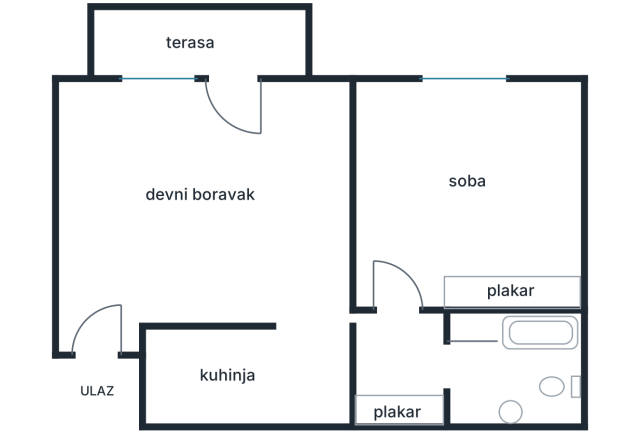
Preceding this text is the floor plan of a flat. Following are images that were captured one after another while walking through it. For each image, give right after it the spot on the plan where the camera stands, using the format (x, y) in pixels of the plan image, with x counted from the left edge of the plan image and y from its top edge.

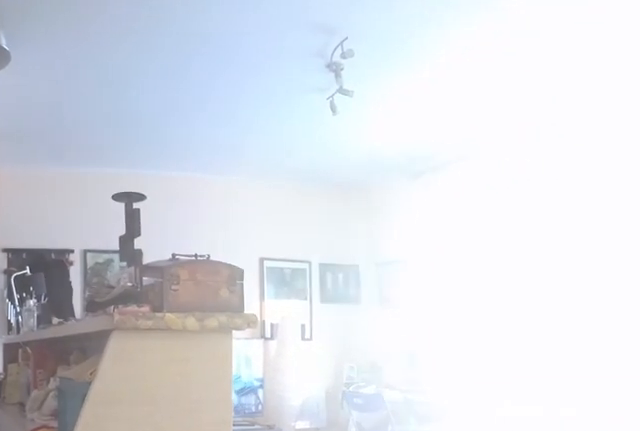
(327, 350)
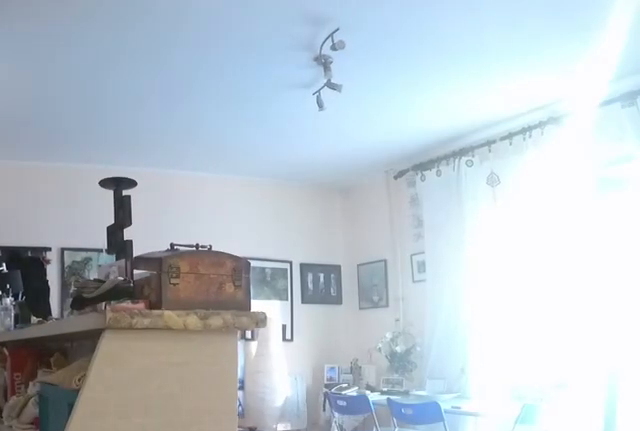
(320, 351)
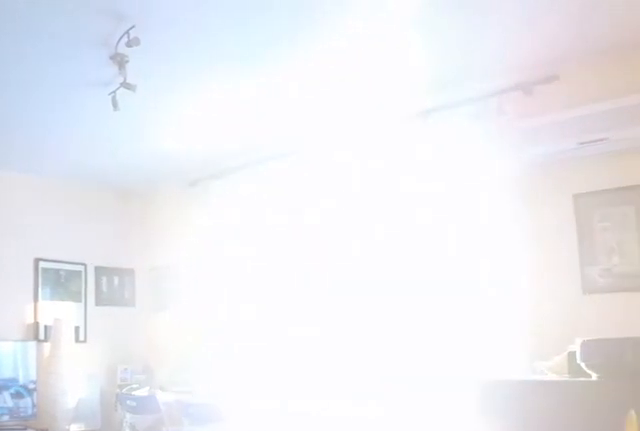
(315, 350)
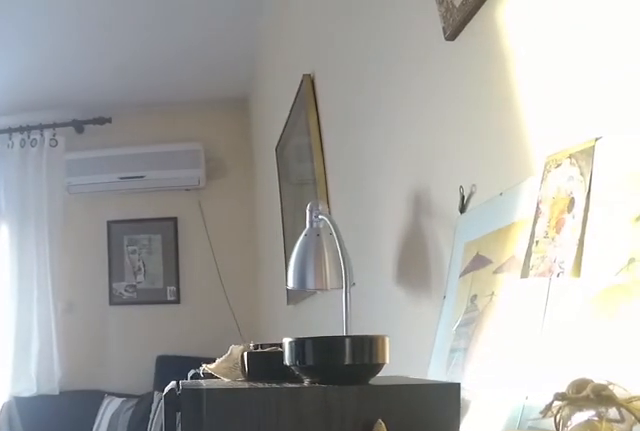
(302, 346)
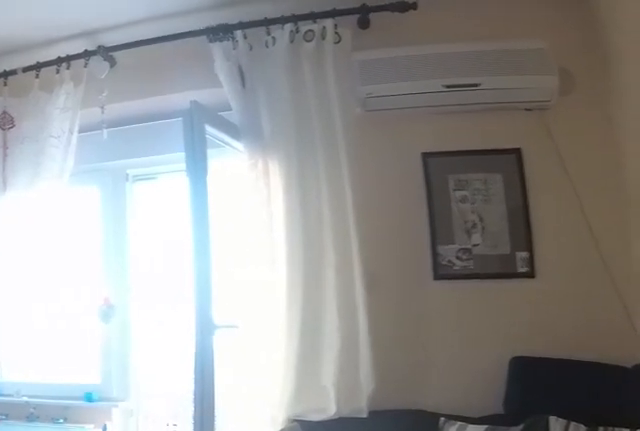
(250, 251)
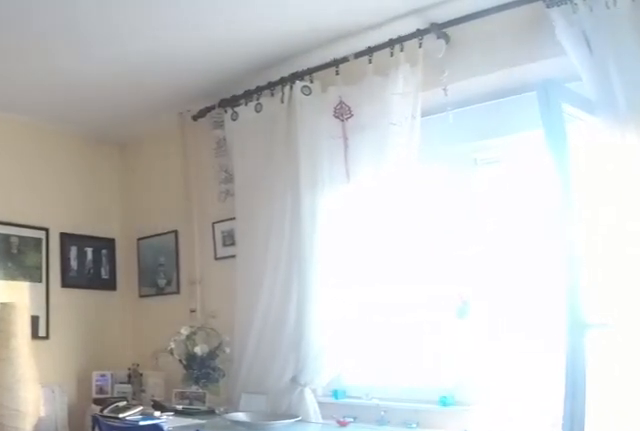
(253, 246)
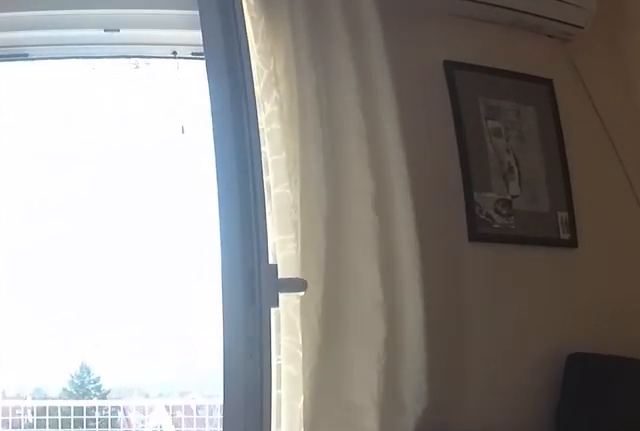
(238, 203)
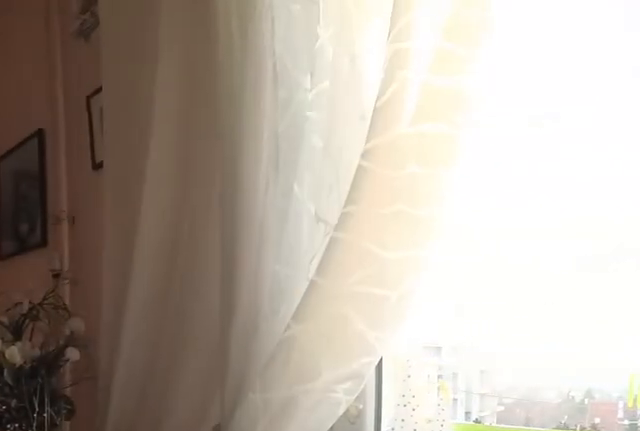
(251, 120)
